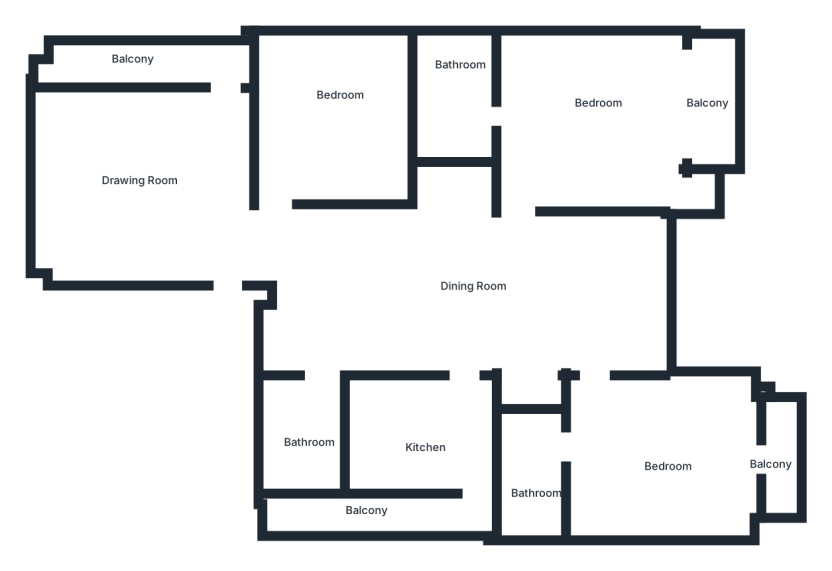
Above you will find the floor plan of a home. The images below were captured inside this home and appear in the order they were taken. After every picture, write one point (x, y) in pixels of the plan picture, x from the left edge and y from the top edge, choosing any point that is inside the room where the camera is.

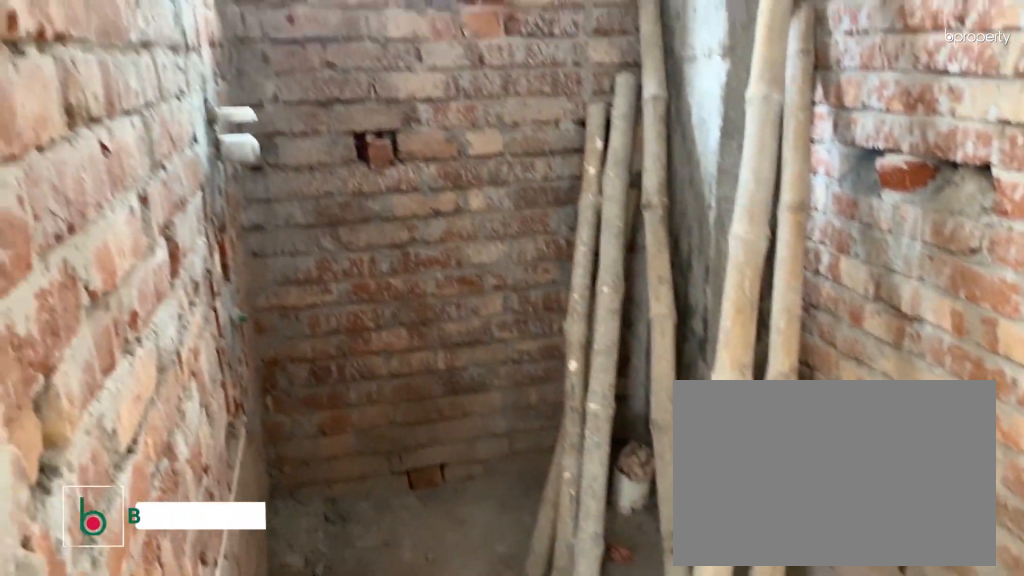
(528, 457)
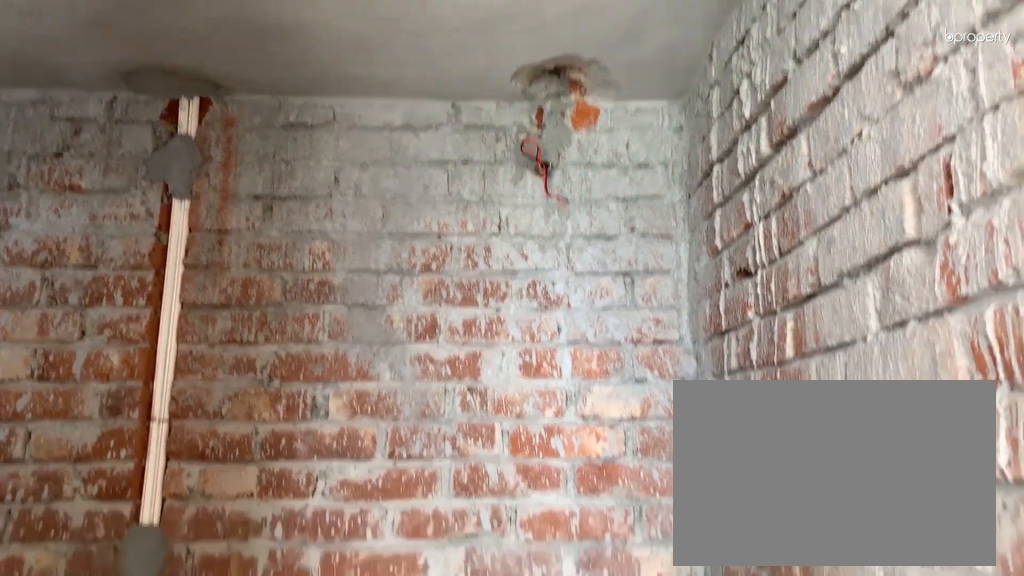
(530, 454)
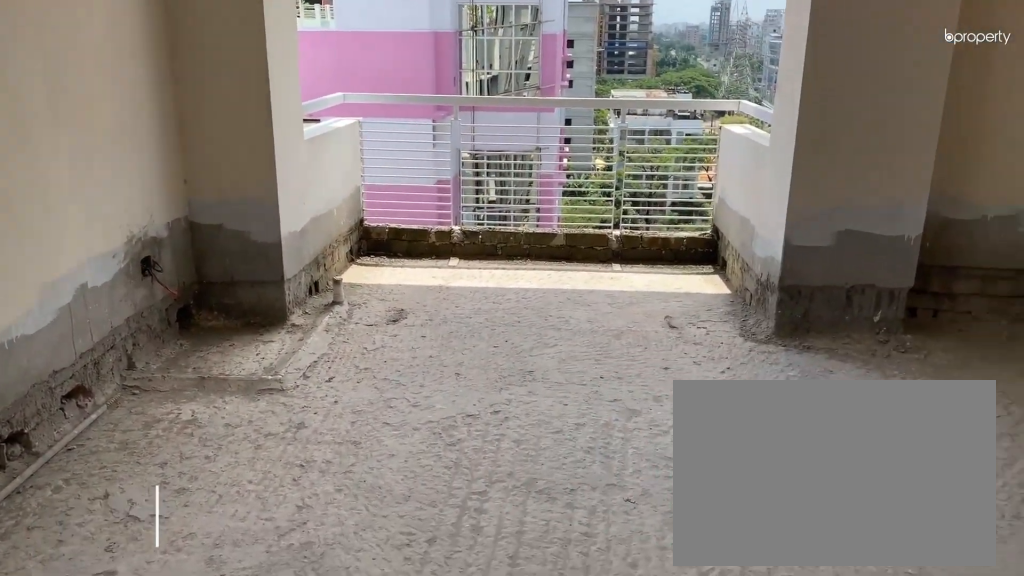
(608, 118)
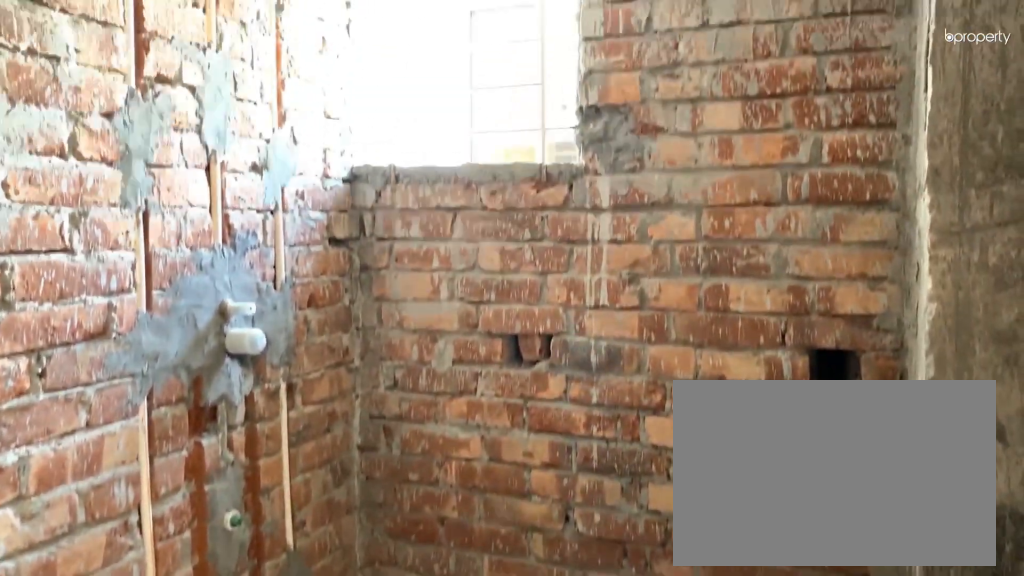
(447, 110)
